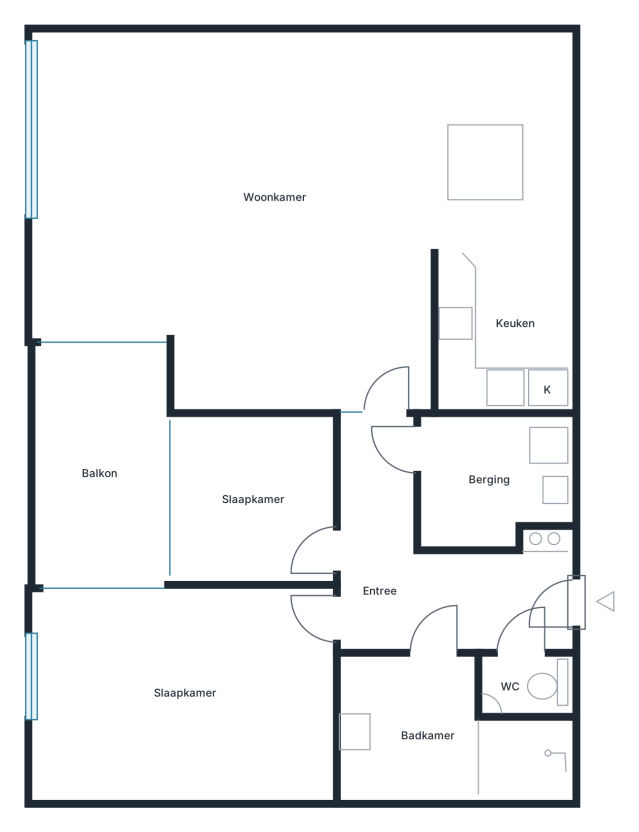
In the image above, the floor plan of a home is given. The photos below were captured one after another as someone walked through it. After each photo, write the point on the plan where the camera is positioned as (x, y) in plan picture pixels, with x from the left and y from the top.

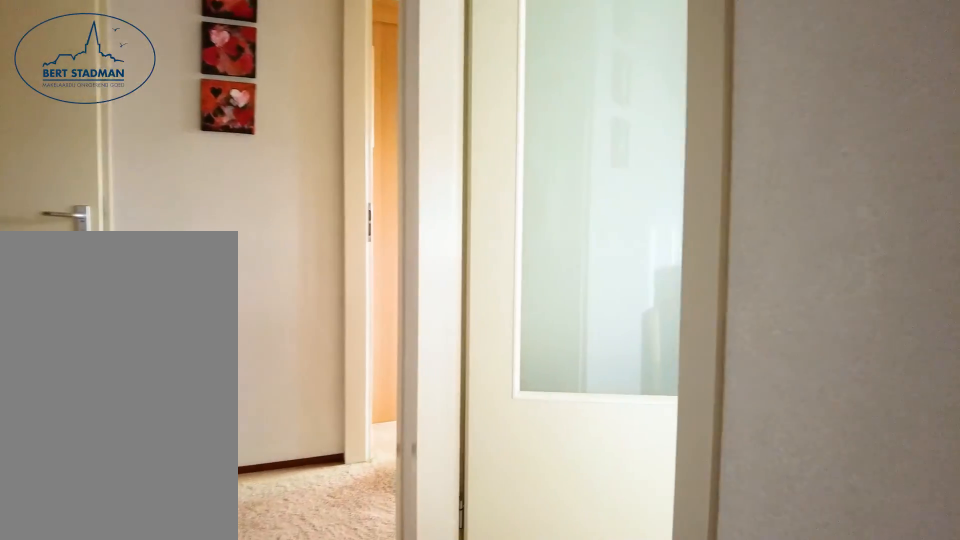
(354, 497)
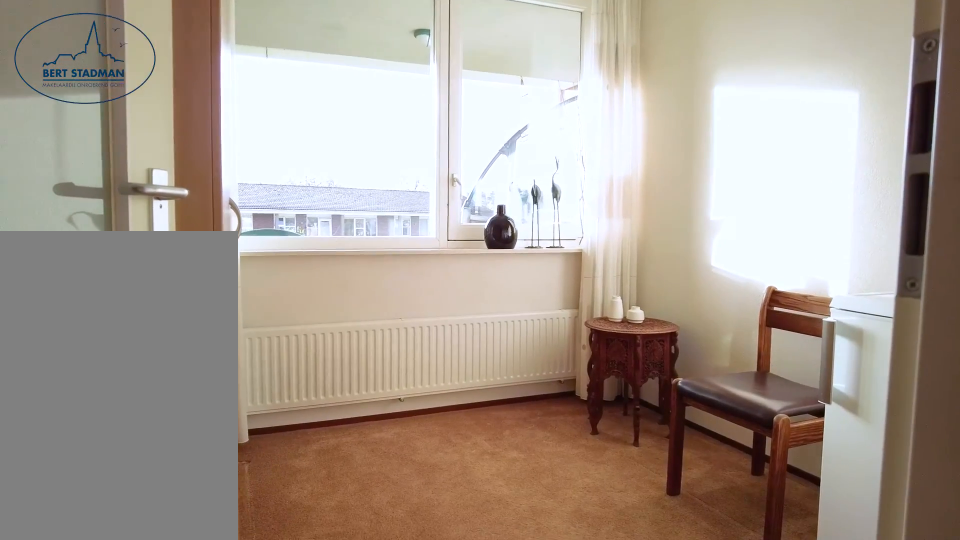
(345, 557)
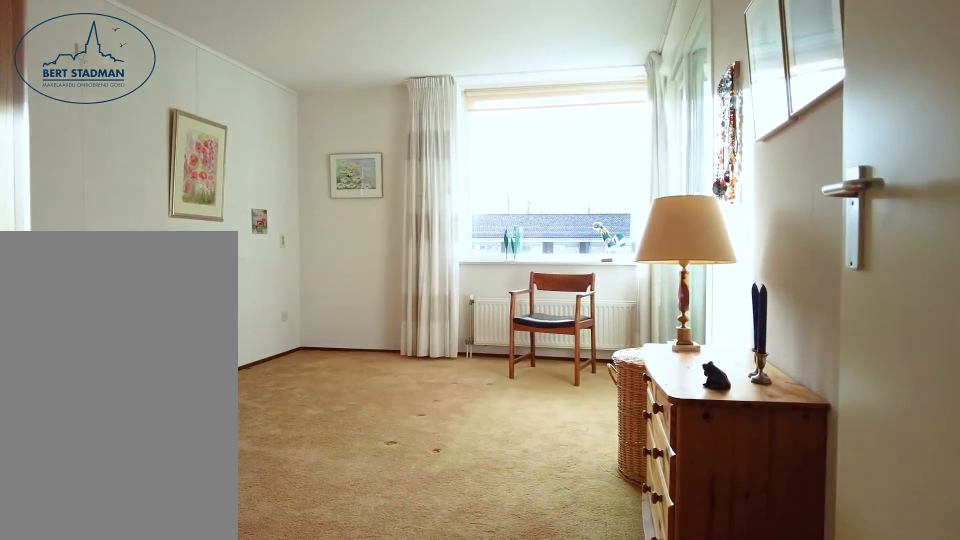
(318, 648)
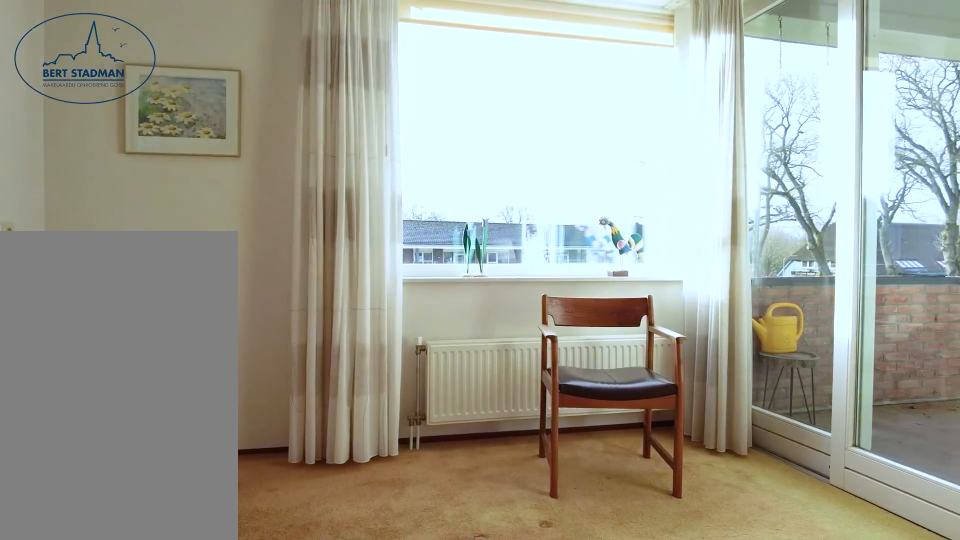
(194, 704)
